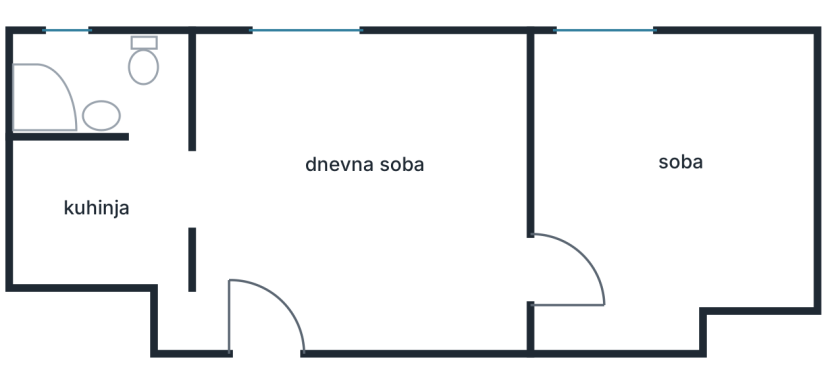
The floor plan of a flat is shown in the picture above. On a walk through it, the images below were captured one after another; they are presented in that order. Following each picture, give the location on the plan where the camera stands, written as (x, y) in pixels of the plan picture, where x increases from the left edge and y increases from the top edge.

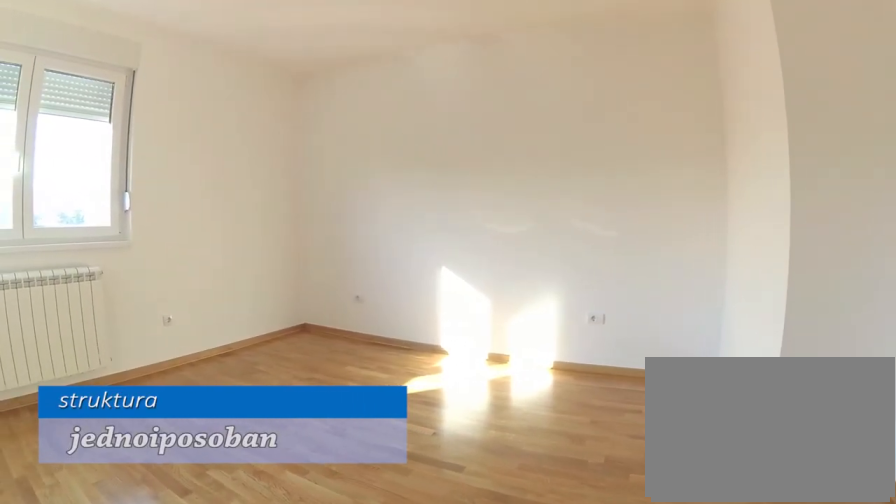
(574, 293)
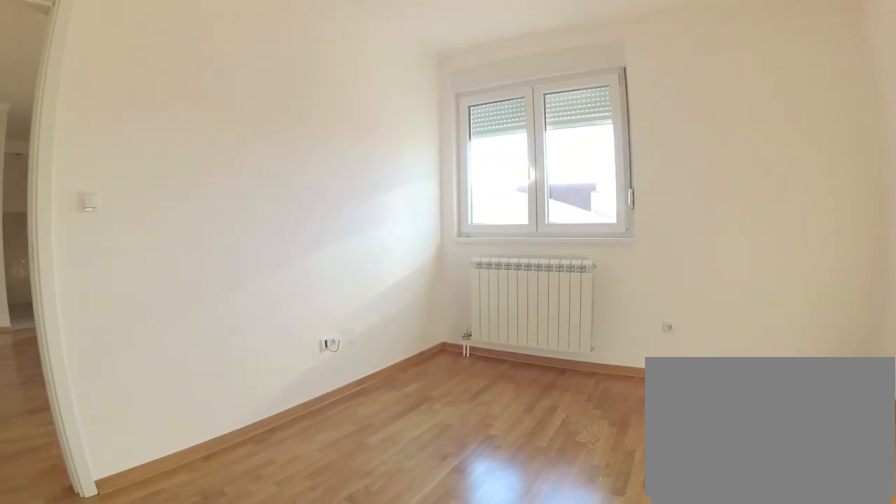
(662, 284)
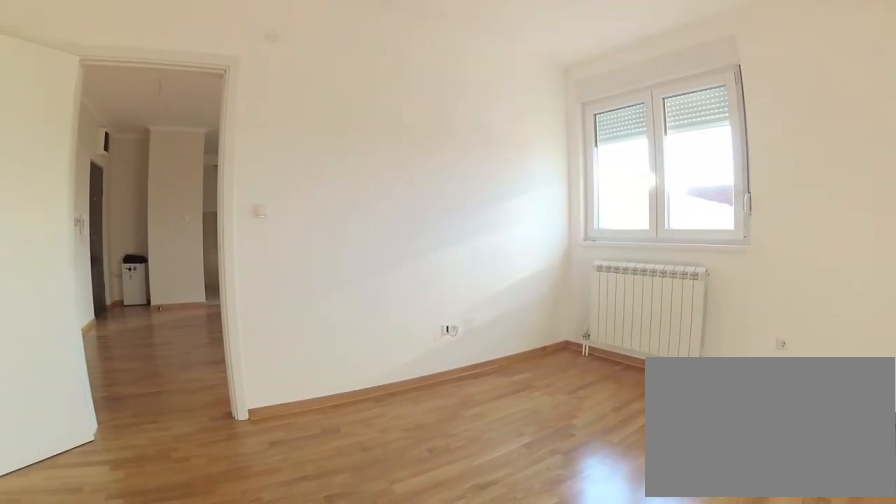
(711, 274)
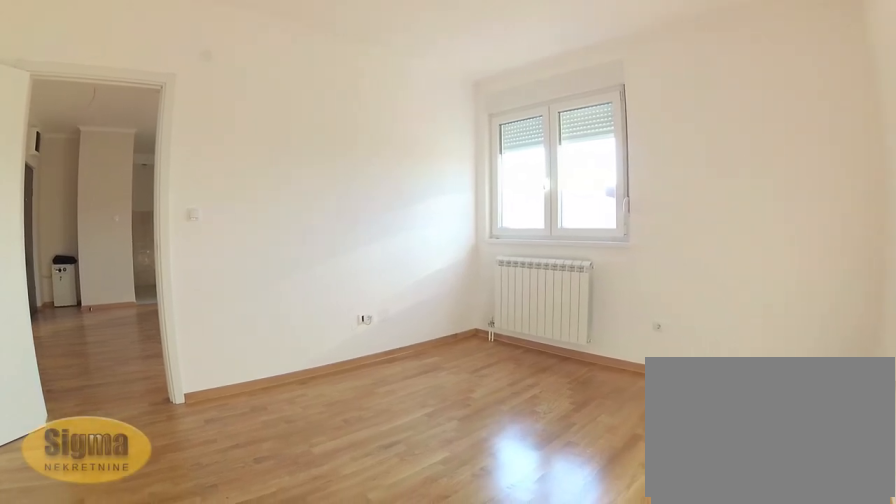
(748, 279)
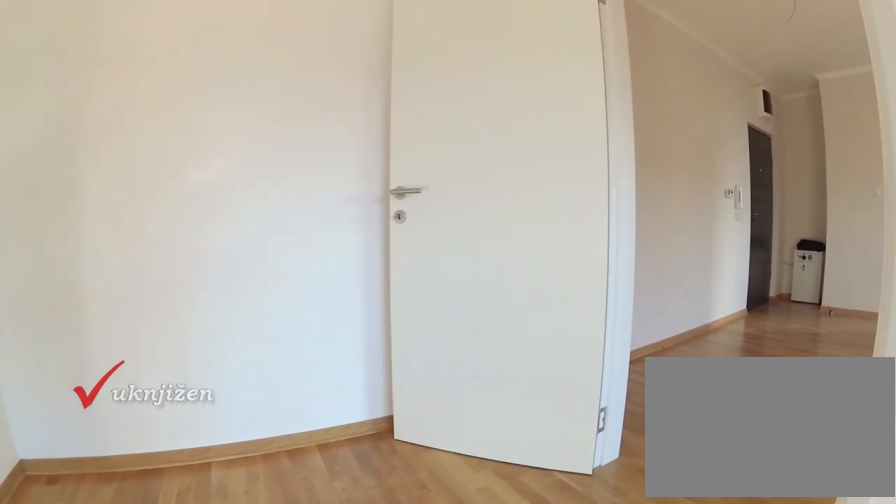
(639, 205)
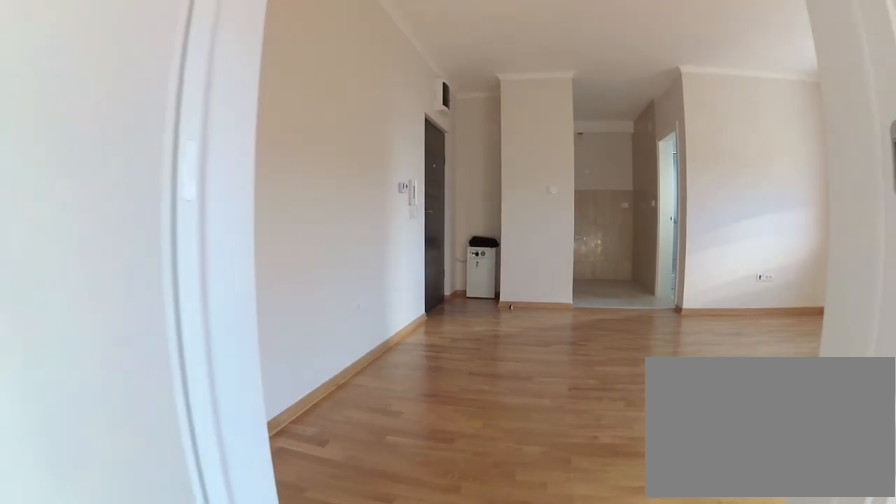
(586, 259)
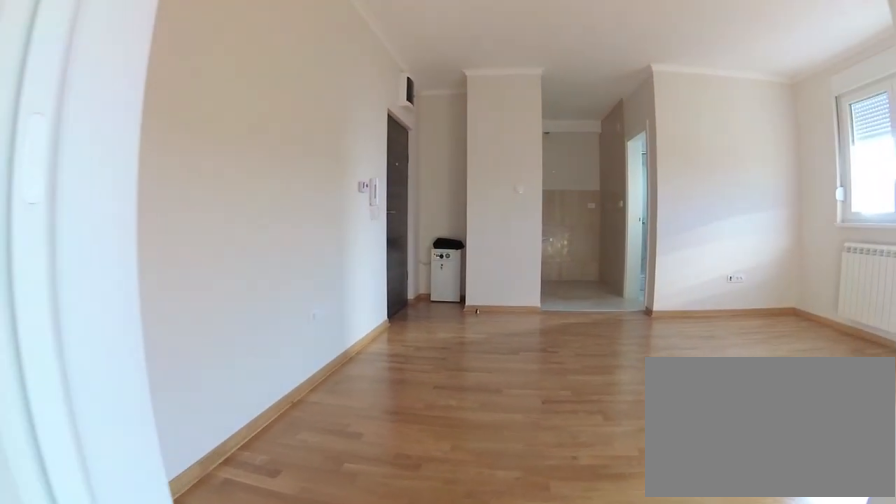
(572, 261)
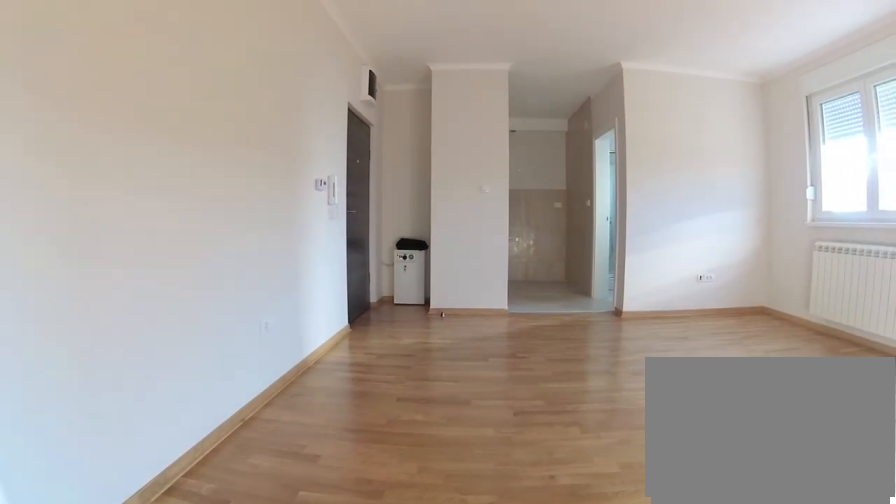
(558, 261)
